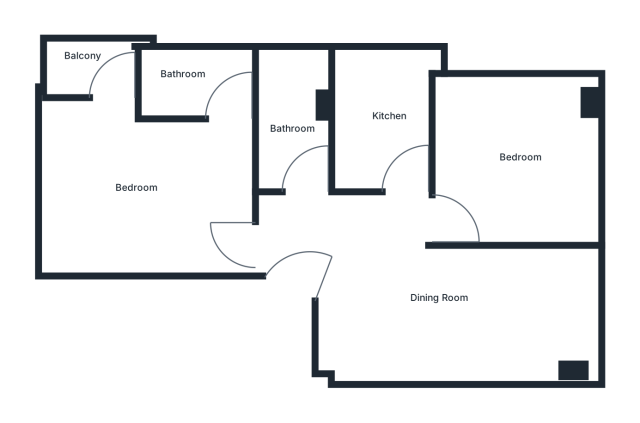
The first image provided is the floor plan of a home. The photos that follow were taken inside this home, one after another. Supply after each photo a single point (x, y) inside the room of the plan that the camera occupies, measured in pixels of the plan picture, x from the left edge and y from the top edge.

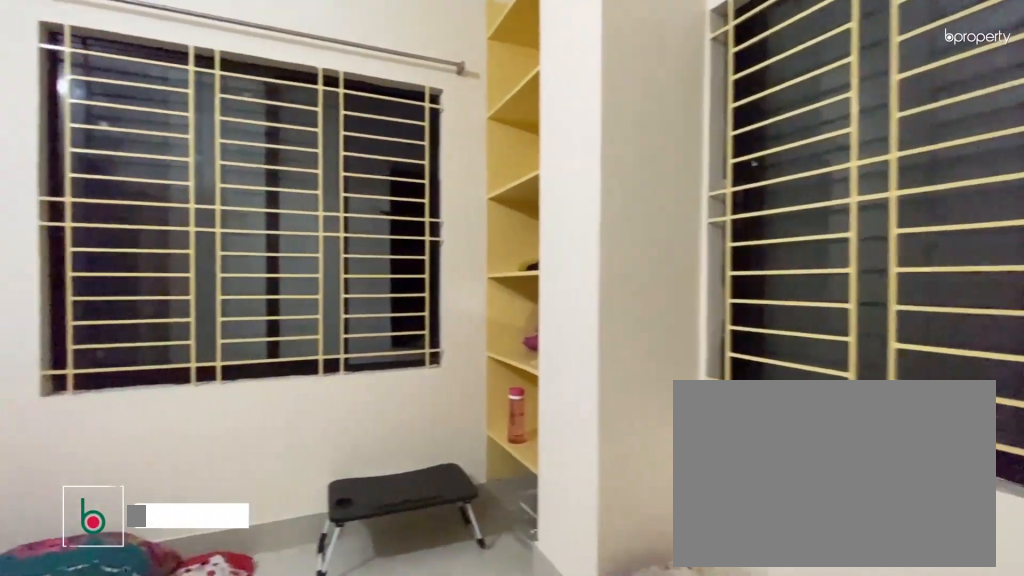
(517, 158)
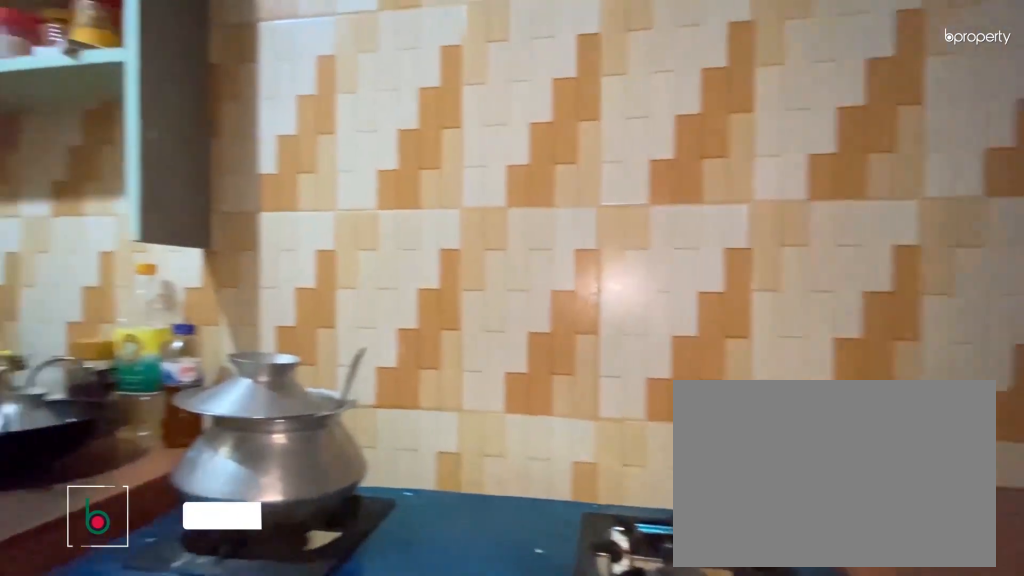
(386, 128)
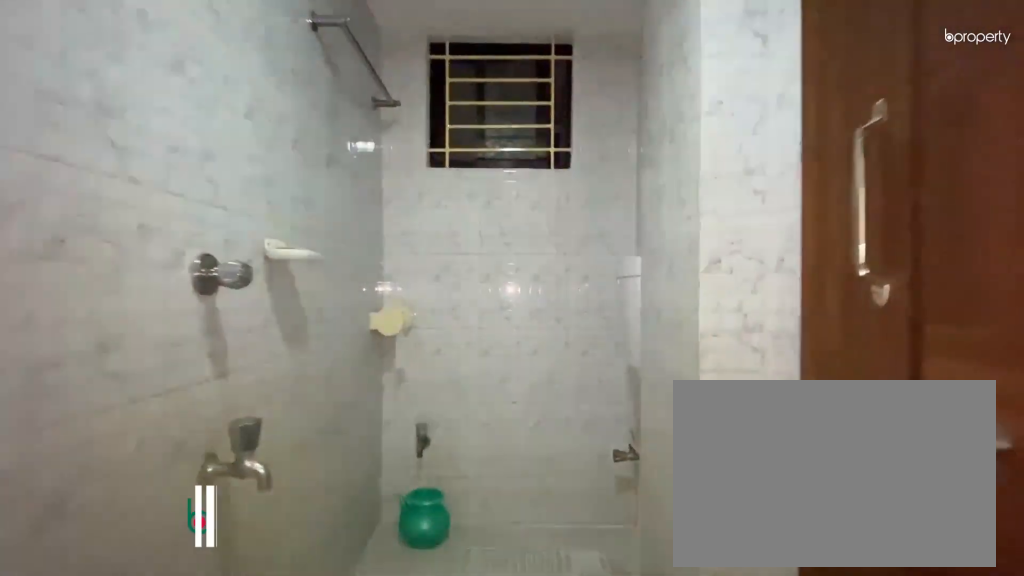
(298, 121)
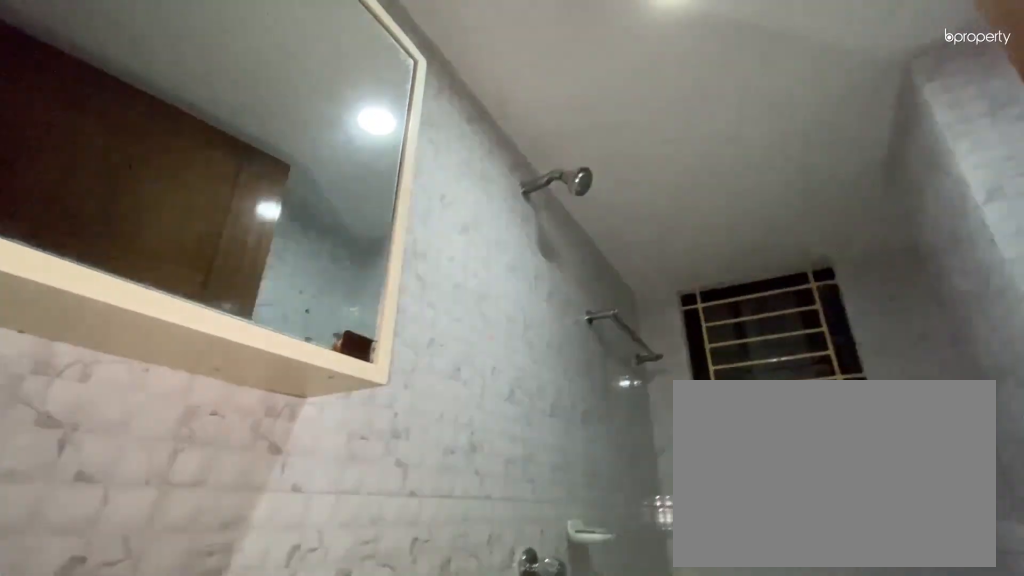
(298, 121)
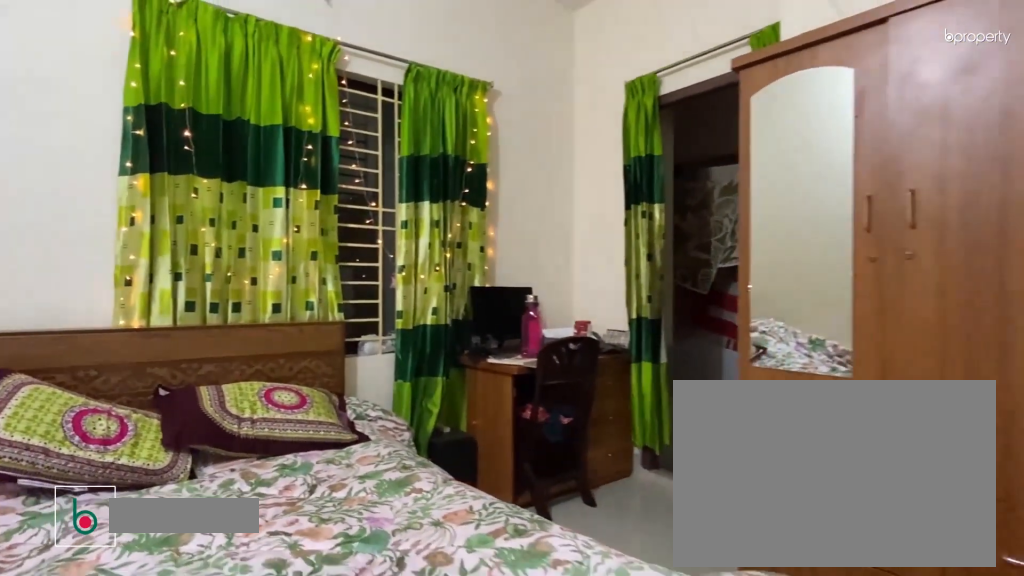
(145, 175)
